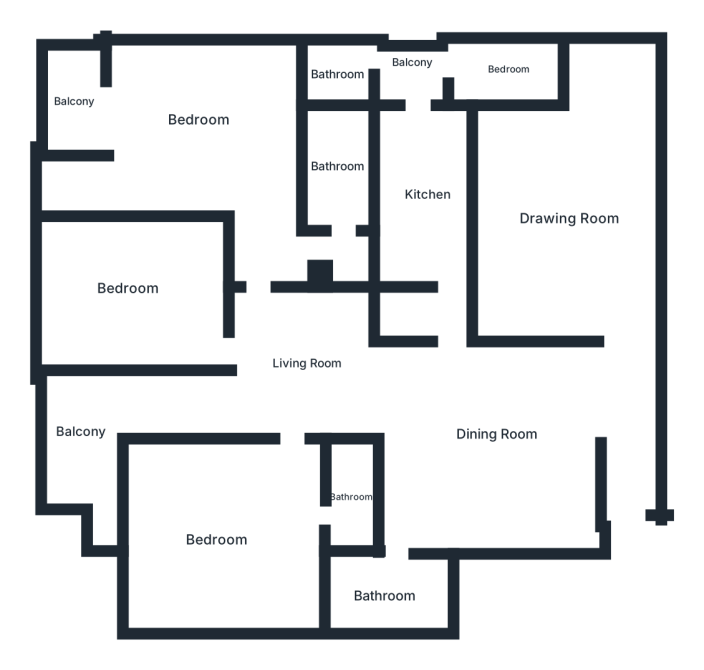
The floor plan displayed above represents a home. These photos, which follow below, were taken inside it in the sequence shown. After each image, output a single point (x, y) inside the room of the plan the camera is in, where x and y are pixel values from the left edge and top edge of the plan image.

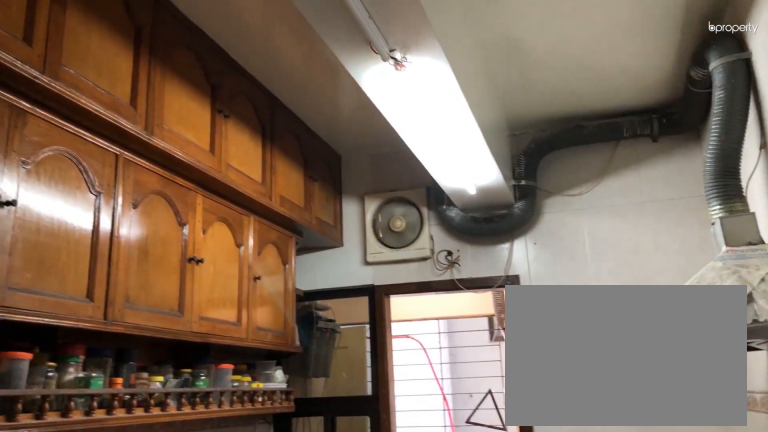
(425, 197)
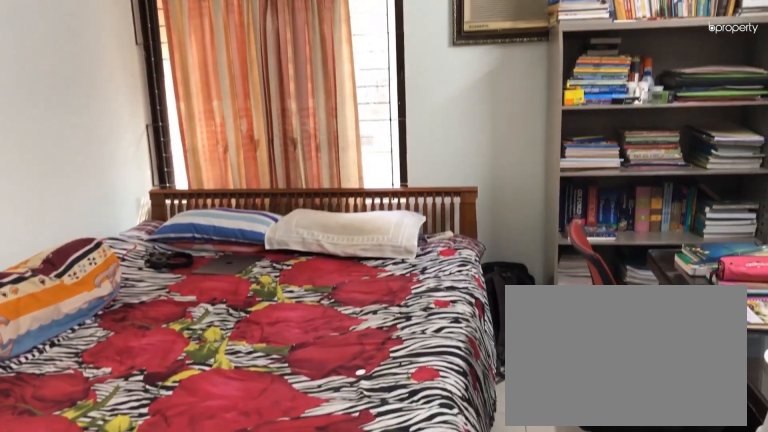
(215, 538)
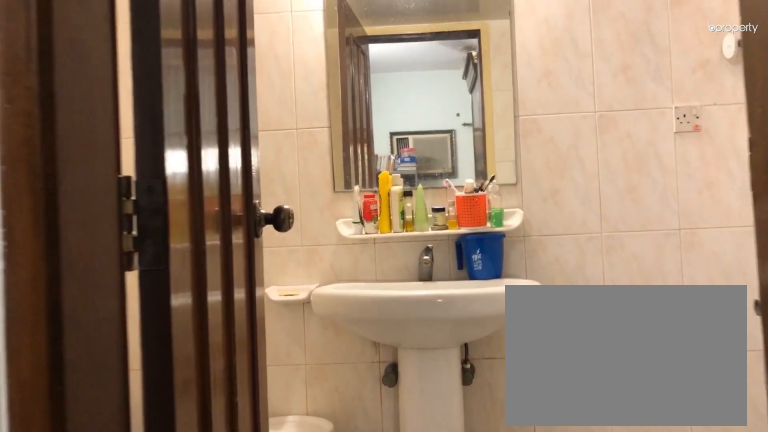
(350, 492)
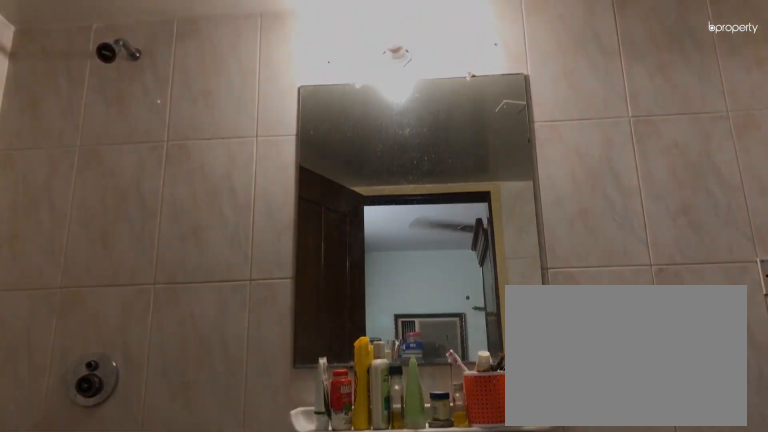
(350, 492)
